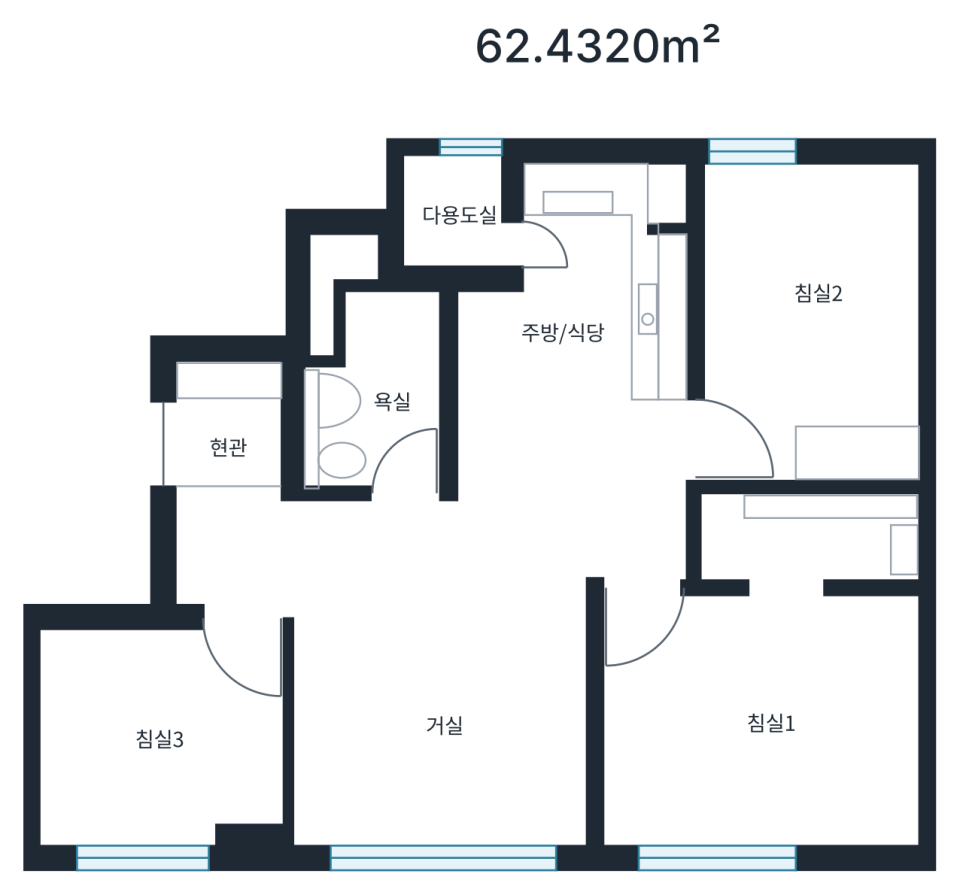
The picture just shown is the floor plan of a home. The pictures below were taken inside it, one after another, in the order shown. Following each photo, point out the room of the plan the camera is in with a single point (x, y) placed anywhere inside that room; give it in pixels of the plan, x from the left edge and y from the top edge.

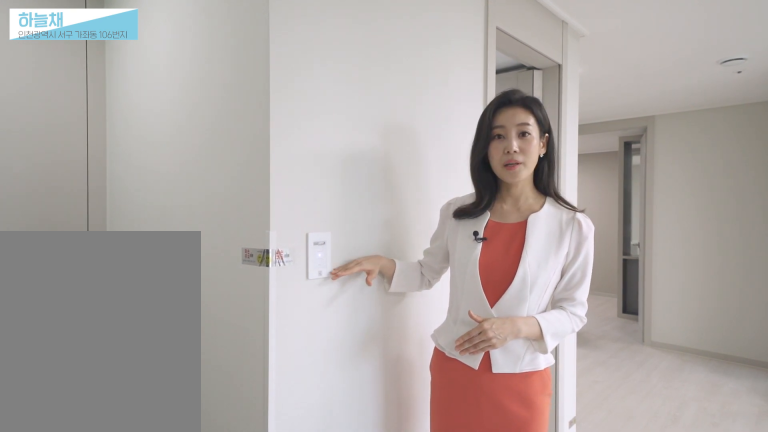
(249, 562)
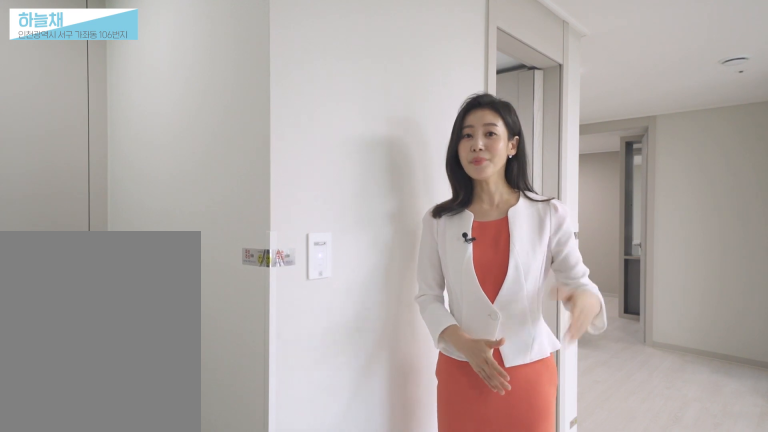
(249, 562)
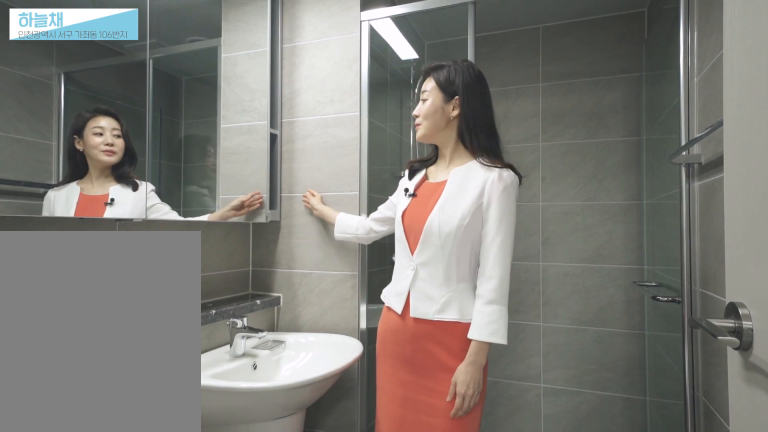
(385, 391)
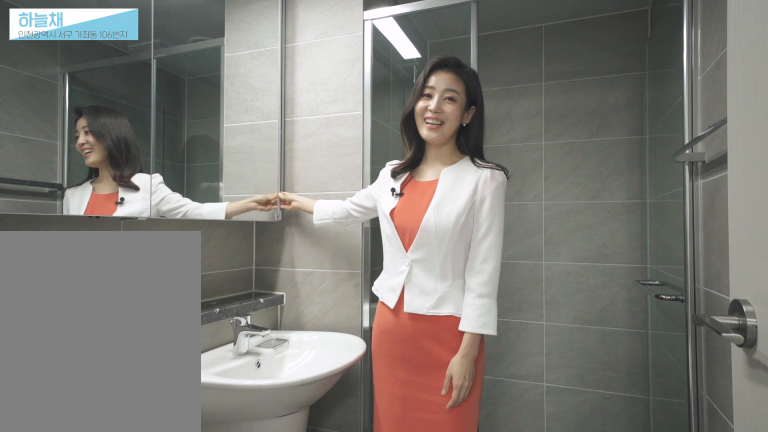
(385, 391)
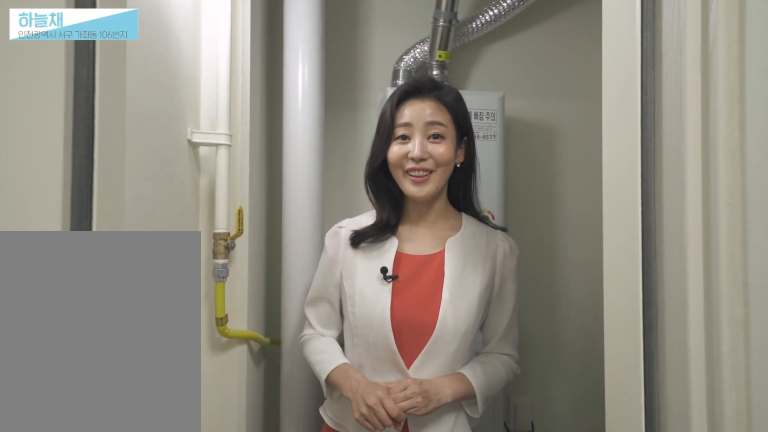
(445, 212)
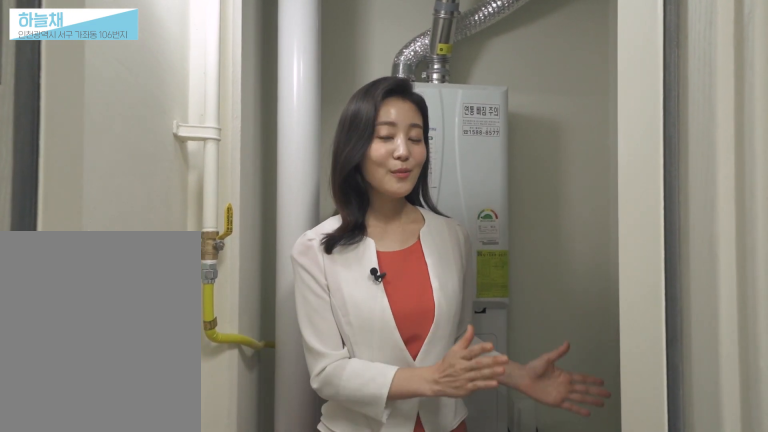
(445, 212)
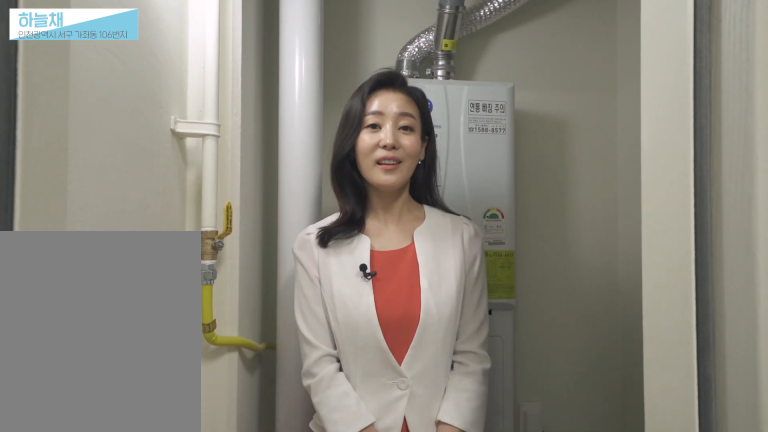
(445, 212)
